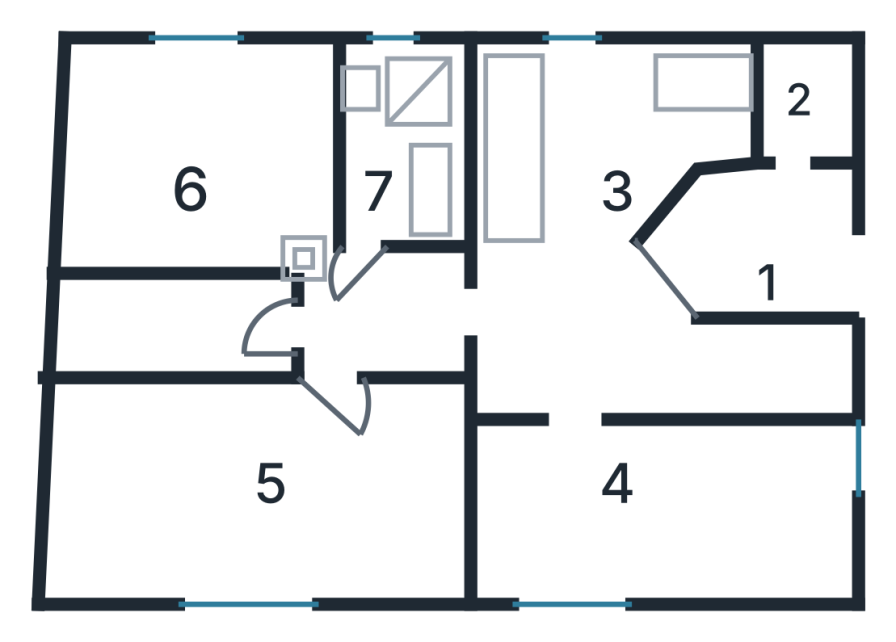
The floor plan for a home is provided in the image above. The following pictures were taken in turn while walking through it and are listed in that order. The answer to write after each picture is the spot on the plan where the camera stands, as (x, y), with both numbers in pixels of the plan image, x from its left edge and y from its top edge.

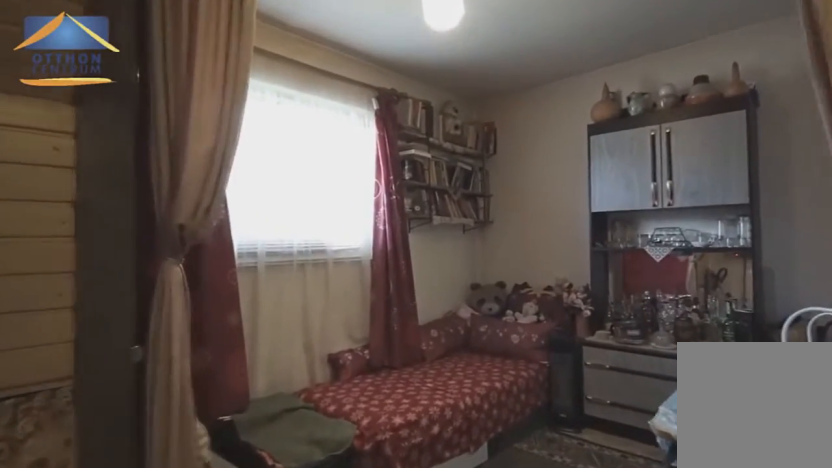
(323, 414)
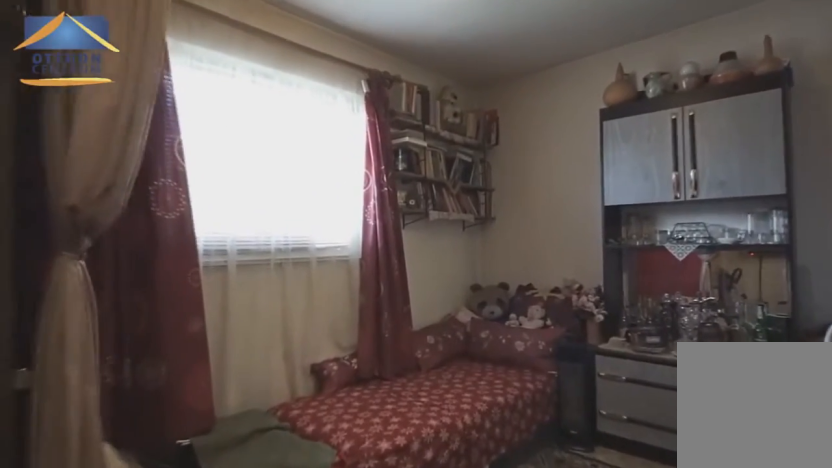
(298, 442)
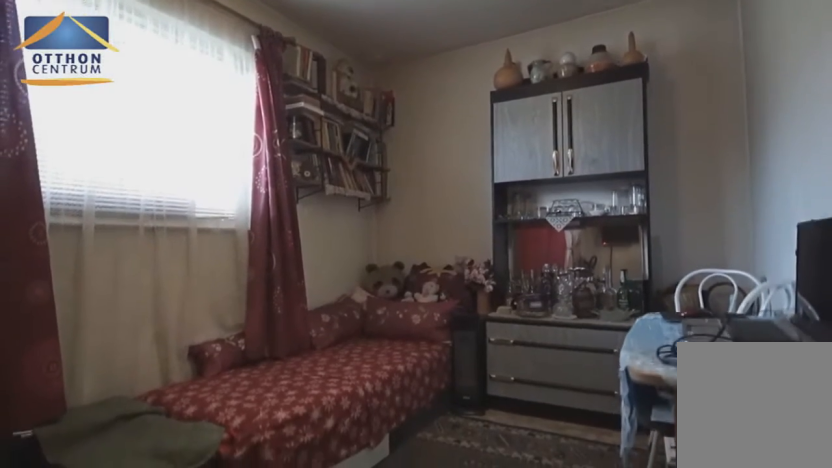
(254, 473)
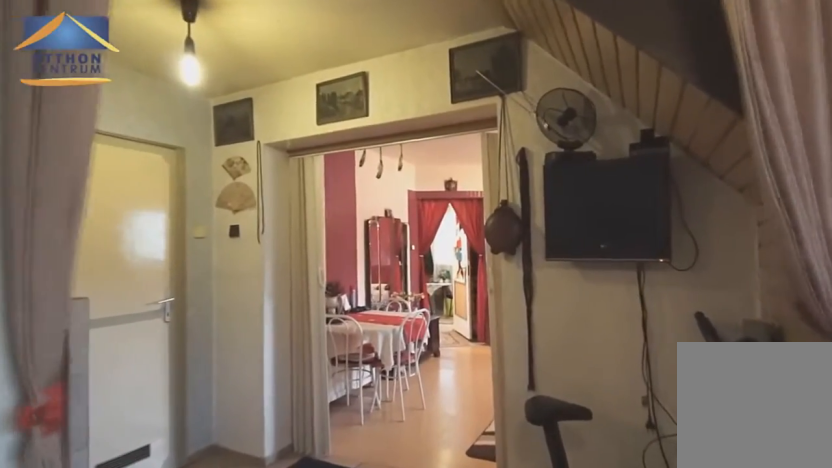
(286, 419)
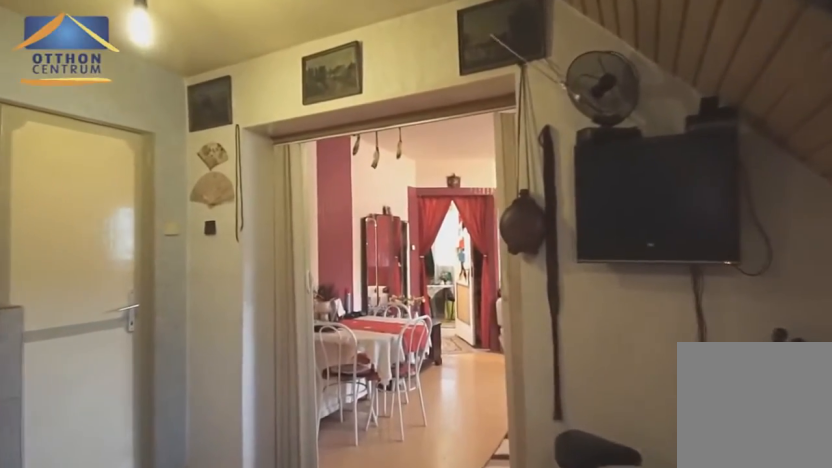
(331, 379)
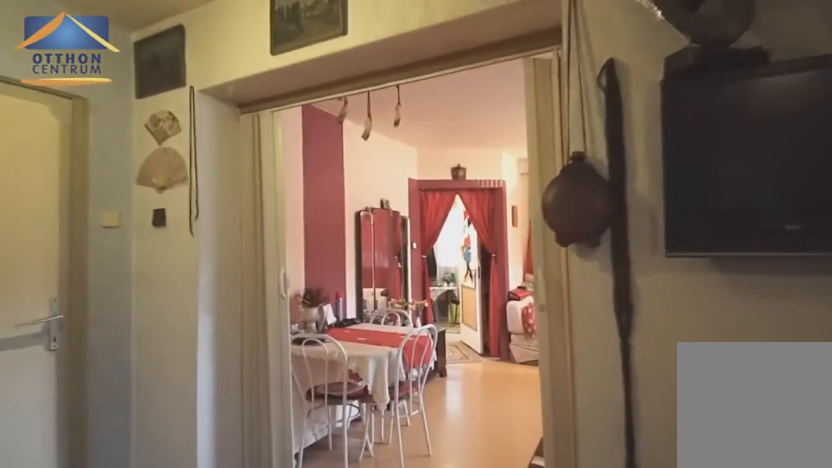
(387, 322)
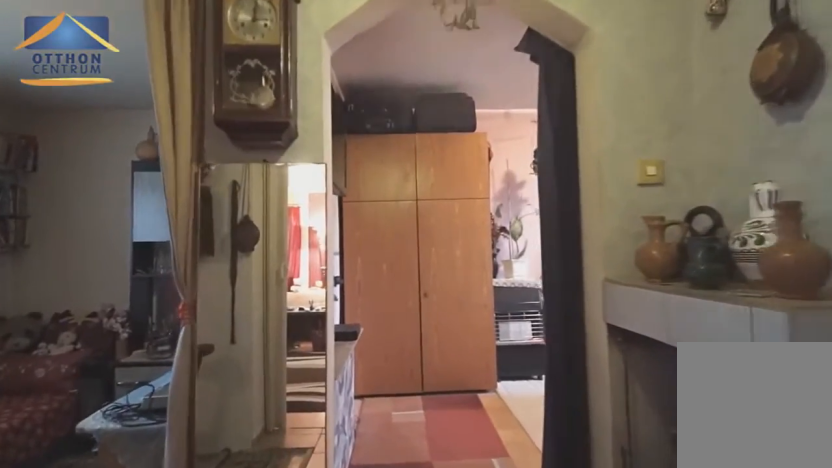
(388, 321)
